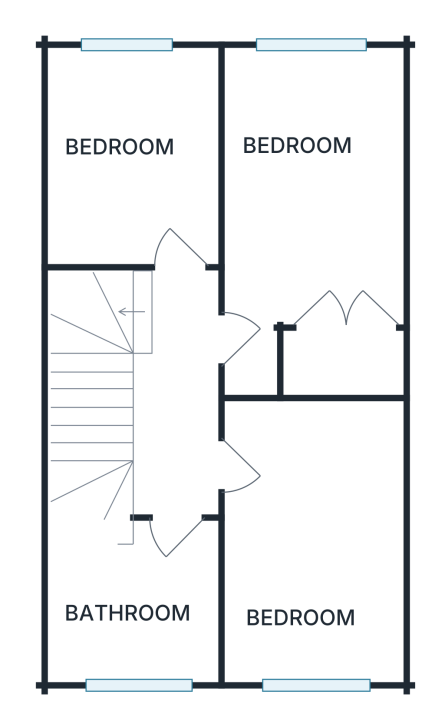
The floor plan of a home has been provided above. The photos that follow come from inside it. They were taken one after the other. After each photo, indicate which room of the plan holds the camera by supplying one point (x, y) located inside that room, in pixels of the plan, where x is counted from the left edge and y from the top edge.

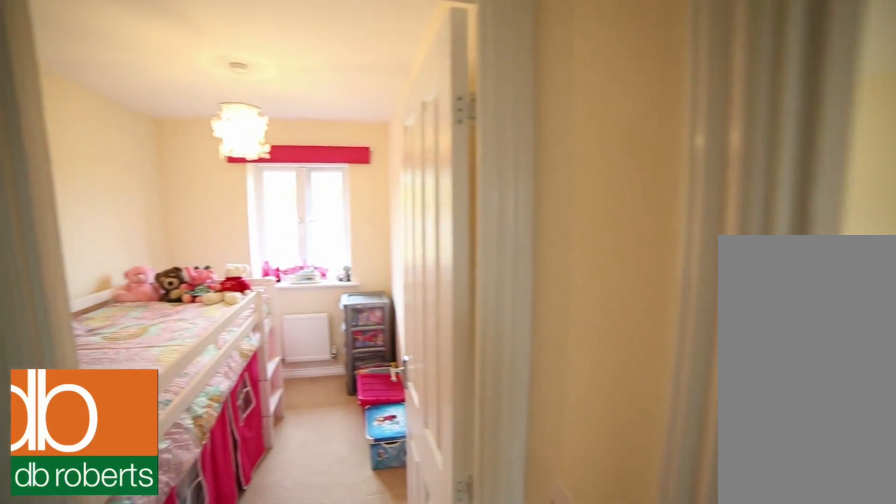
(132, 154)
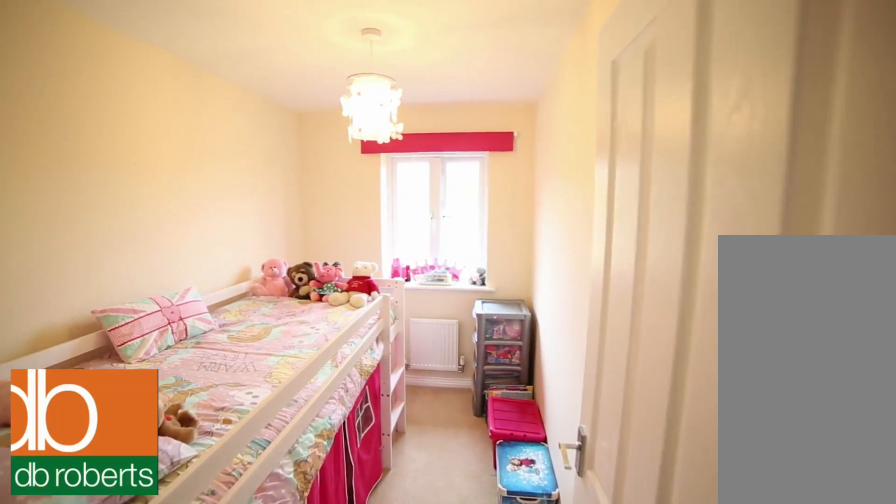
(132, 154)
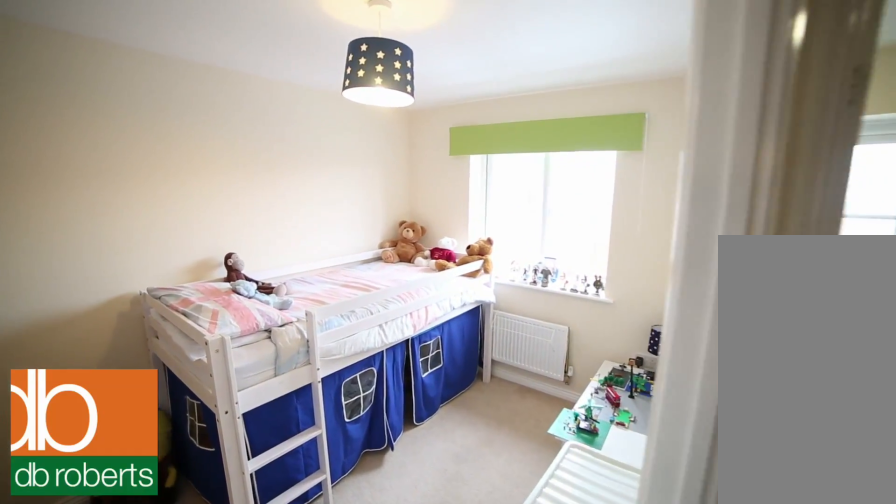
(313, 540)
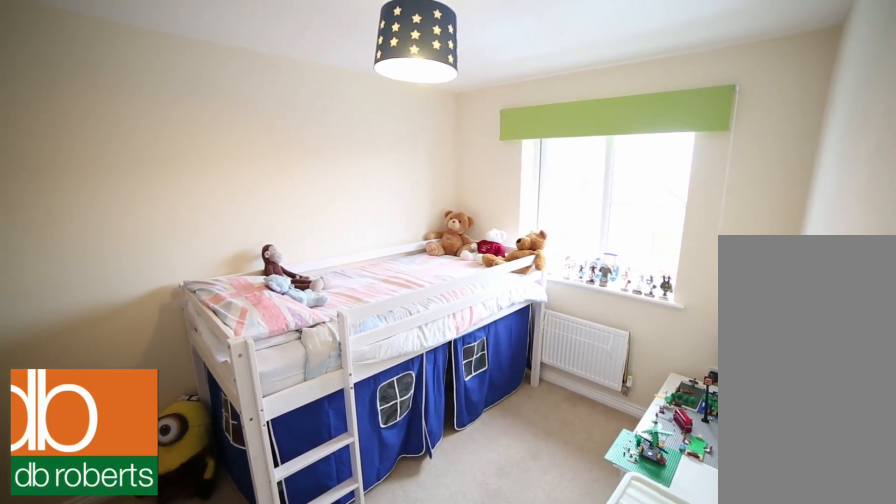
(313, 540)
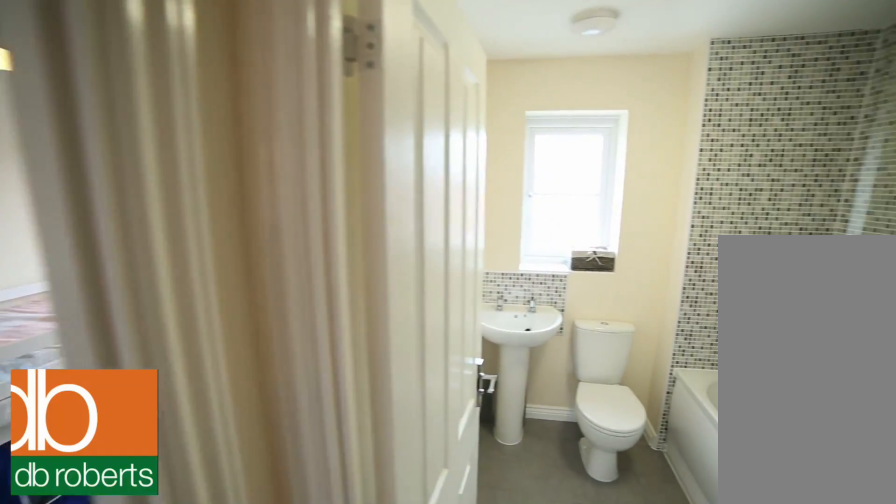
(128, 591)
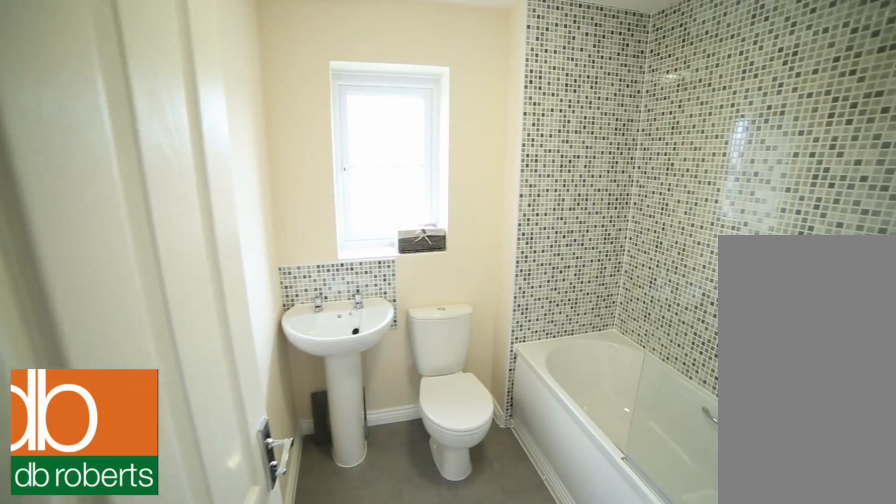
(128, 591)
